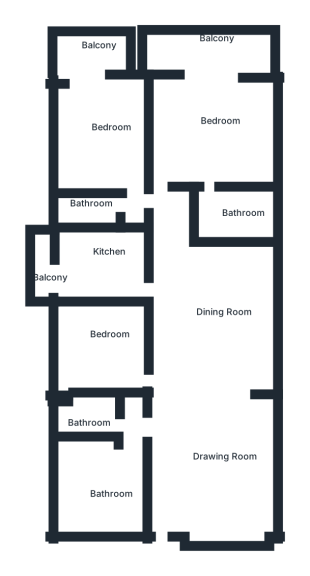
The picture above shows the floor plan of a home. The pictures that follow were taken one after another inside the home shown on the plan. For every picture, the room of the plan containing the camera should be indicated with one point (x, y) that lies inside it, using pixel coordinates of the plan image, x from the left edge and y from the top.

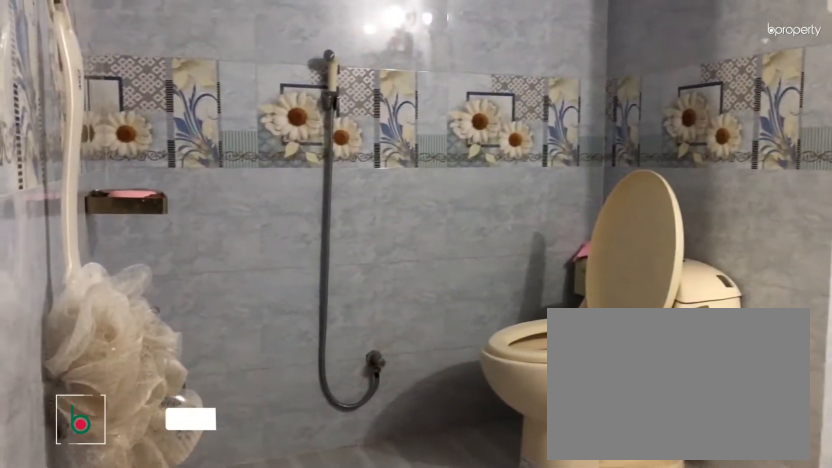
(228, 216)
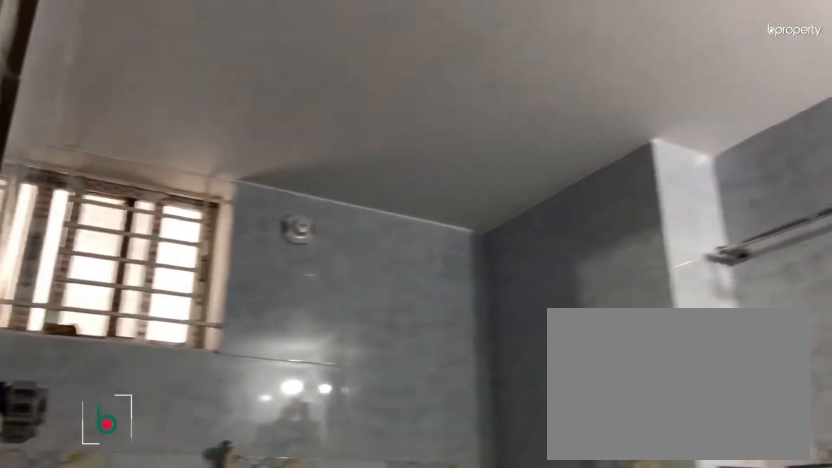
(228, 216)
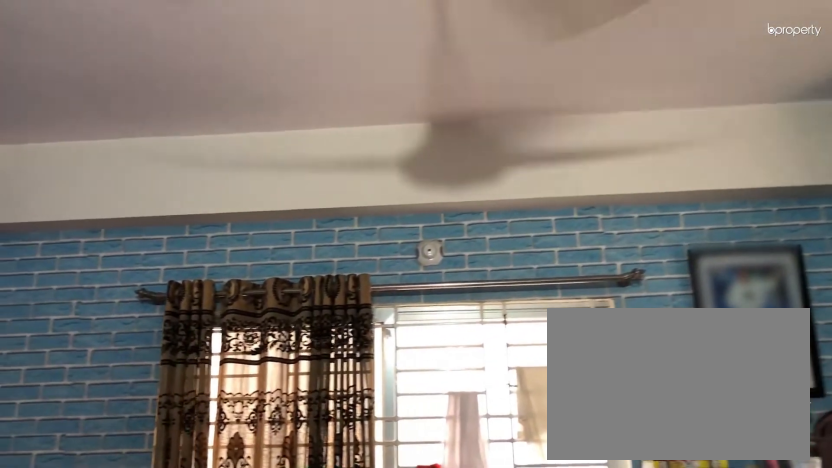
(101, 135)
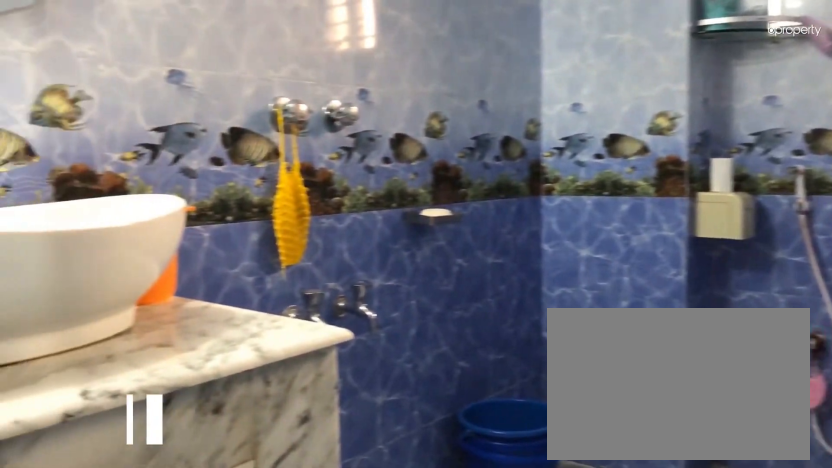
(82, 207)
